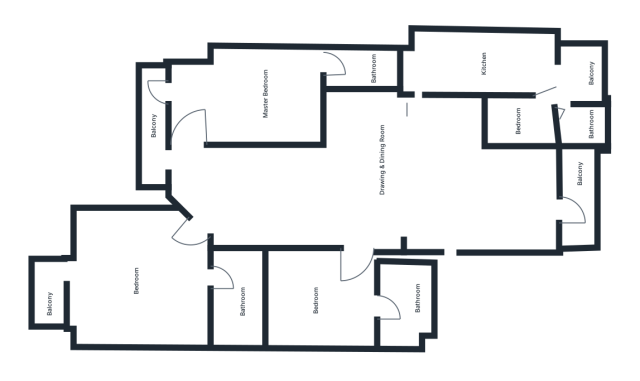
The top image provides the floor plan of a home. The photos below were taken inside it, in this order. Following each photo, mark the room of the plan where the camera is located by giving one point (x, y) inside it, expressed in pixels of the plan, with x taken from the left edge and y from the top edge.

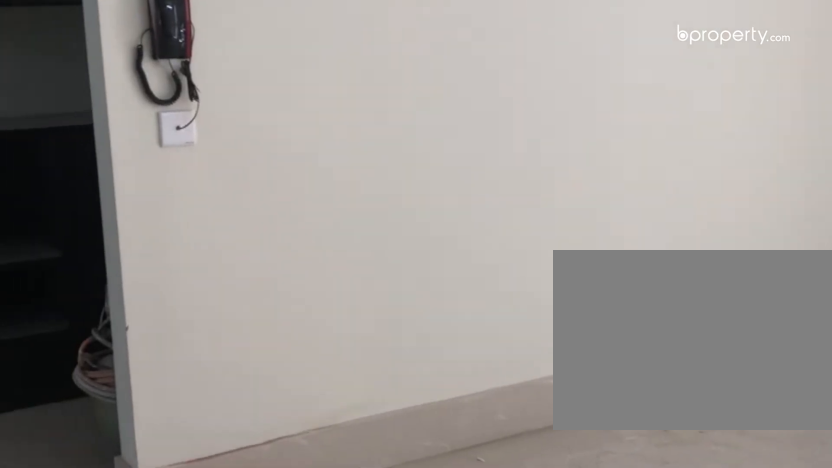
(404, 172)
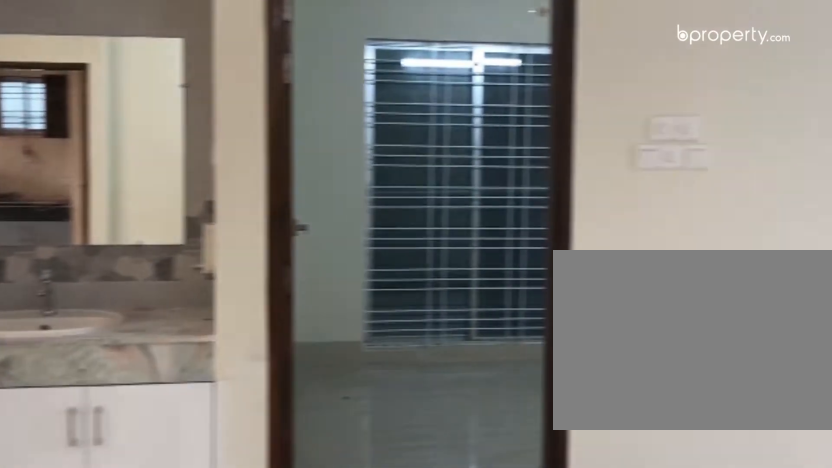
(404, 172)
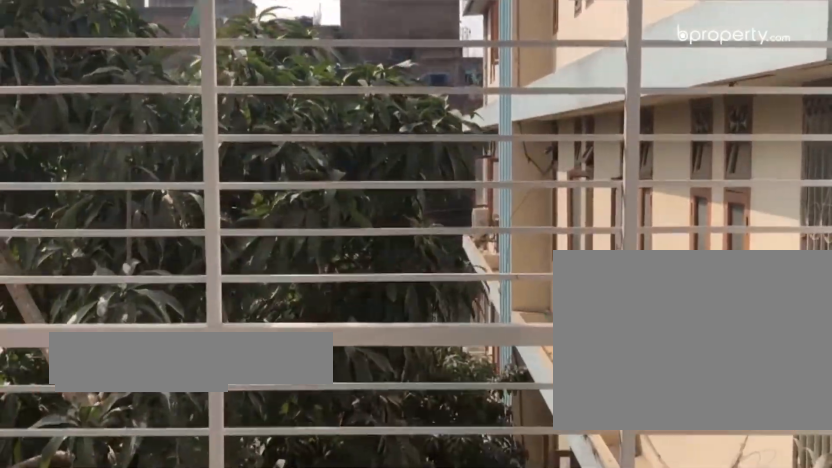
(582, 195)
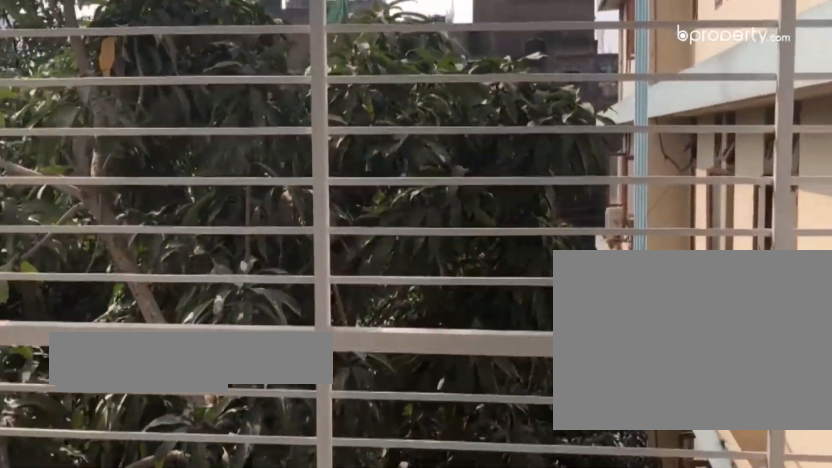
(582, 195)
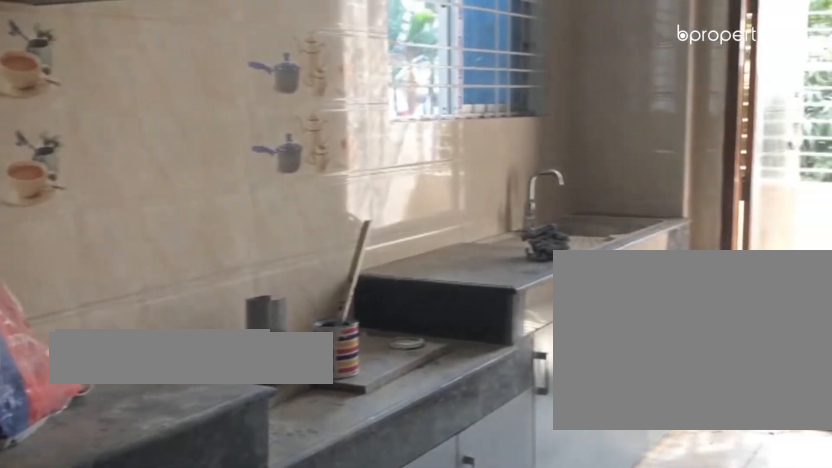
(455, 63)
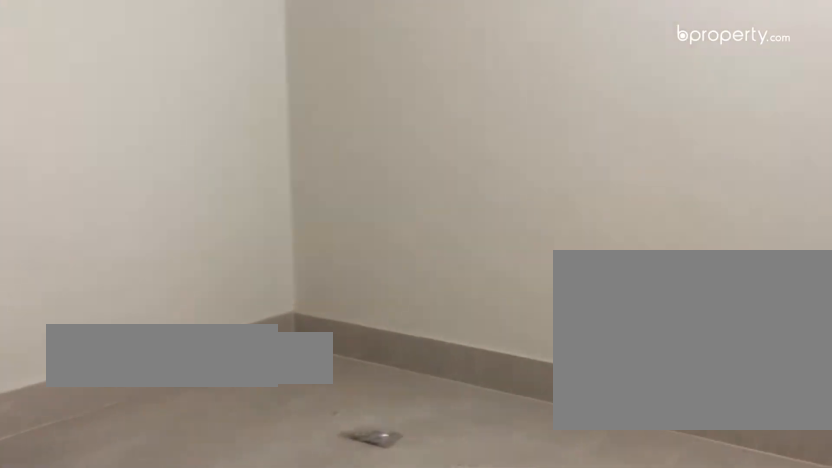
(337, 300)
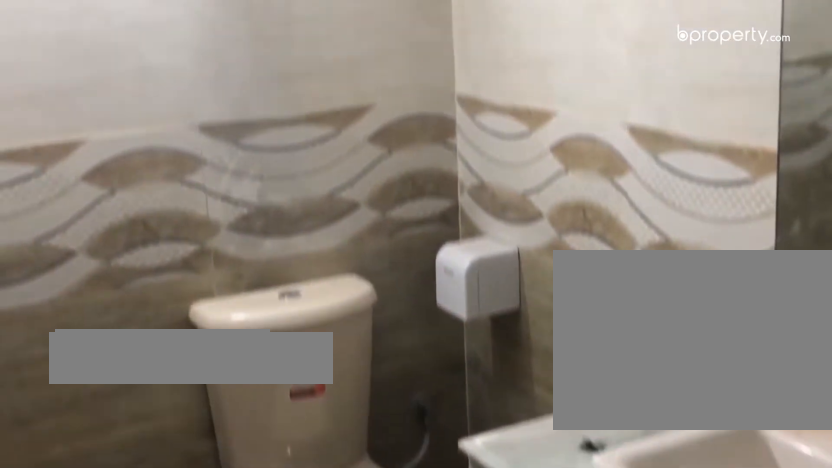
(404, 302)
